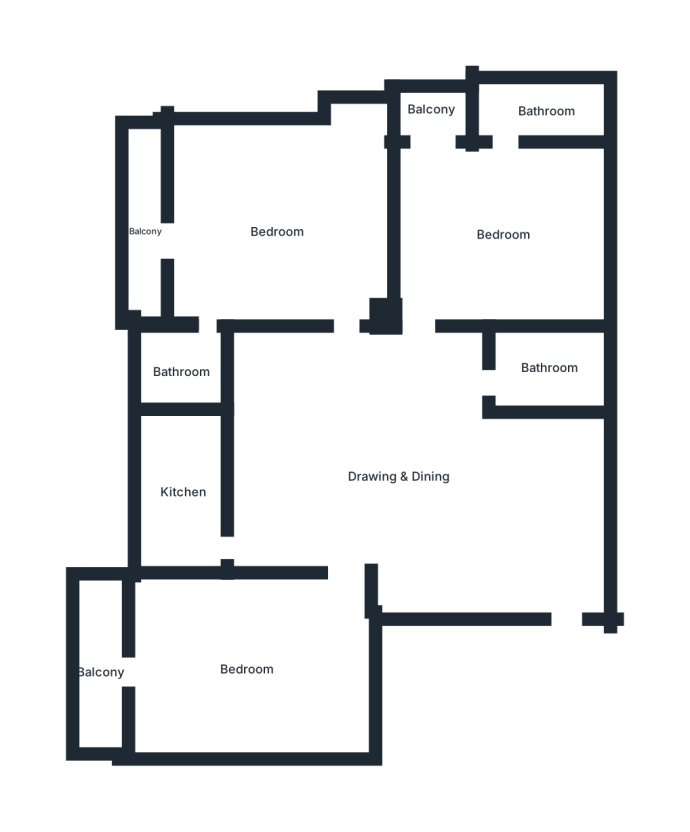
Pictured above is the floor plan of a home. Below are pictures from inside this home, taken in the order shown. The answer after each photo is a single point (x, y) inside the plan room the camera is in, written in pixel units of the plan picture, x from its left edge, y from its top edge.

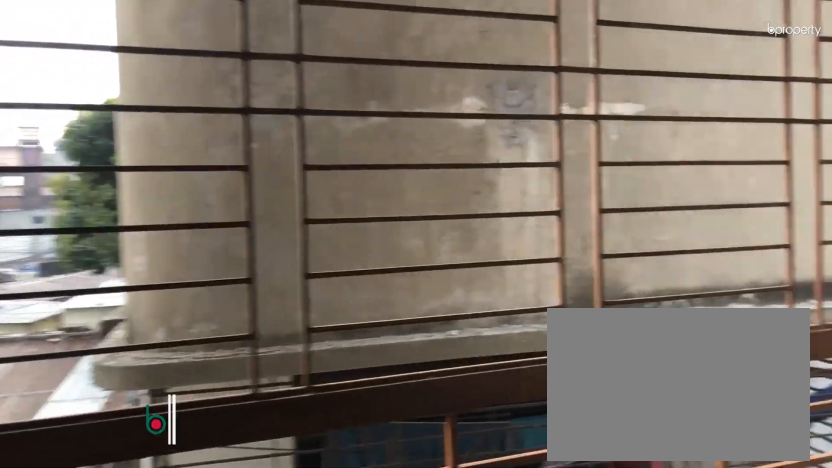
(148, 232)
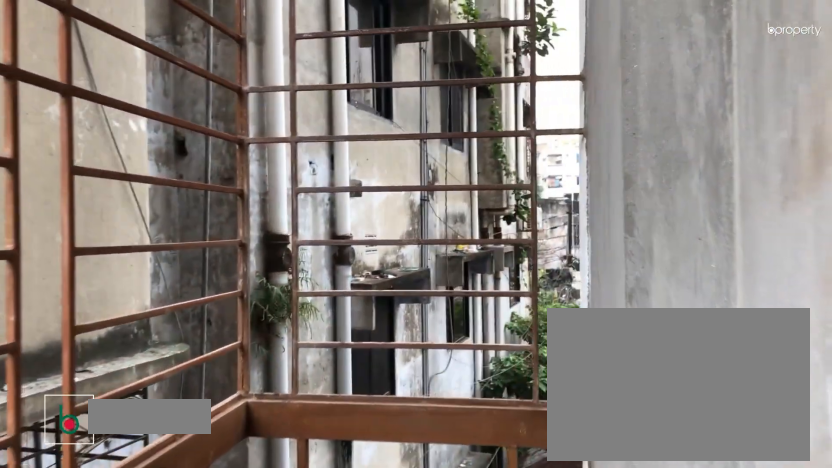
(148, 232)
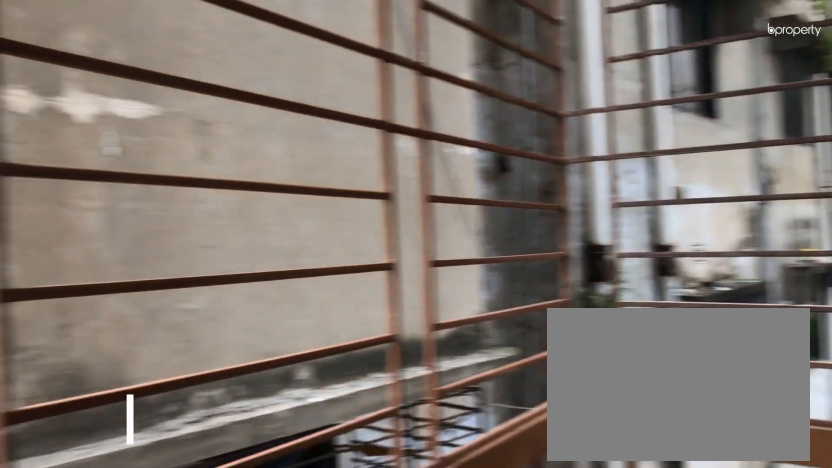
(148, 232)
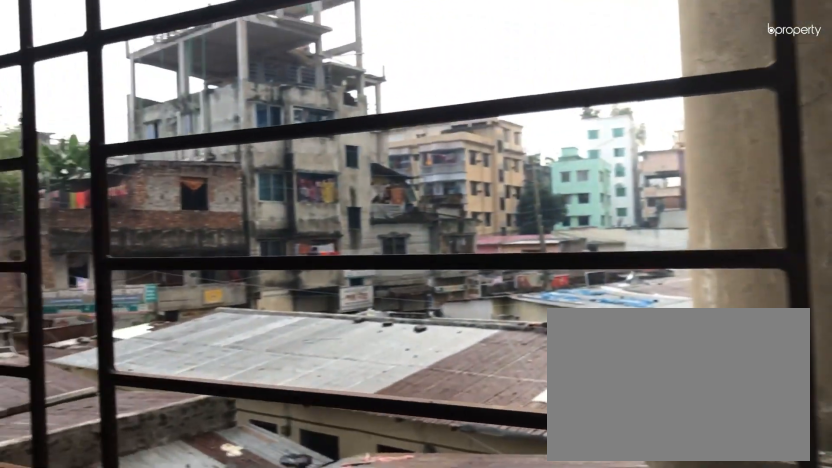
(148, 232)
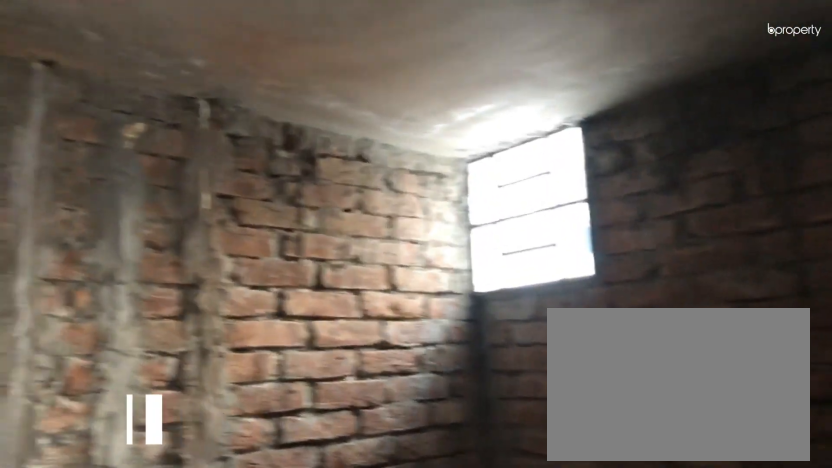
(185, 371)
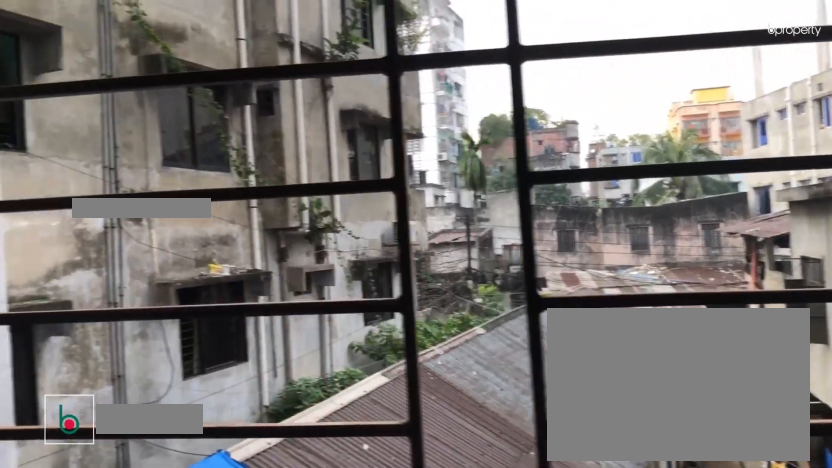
(433, 108)
